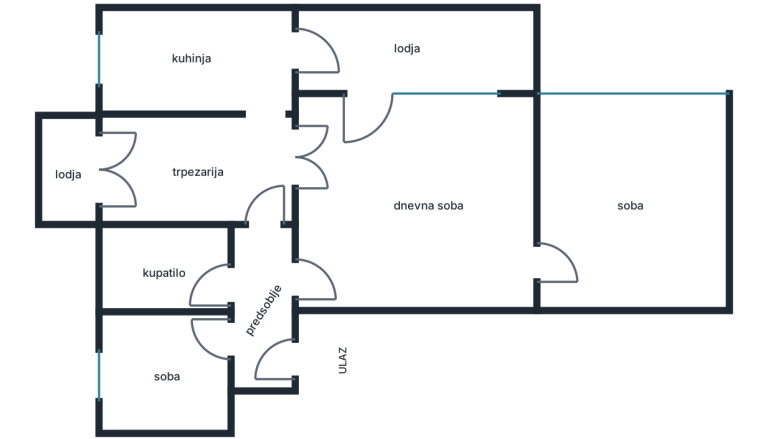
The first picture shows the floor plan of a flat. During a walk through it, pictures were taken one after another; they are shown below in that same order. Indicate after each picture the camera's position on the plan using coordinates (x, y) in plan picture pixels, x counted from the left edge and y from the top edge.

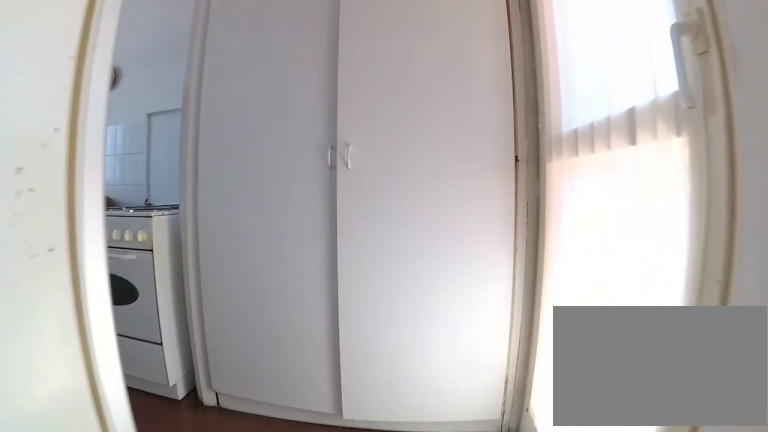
(264, 107)
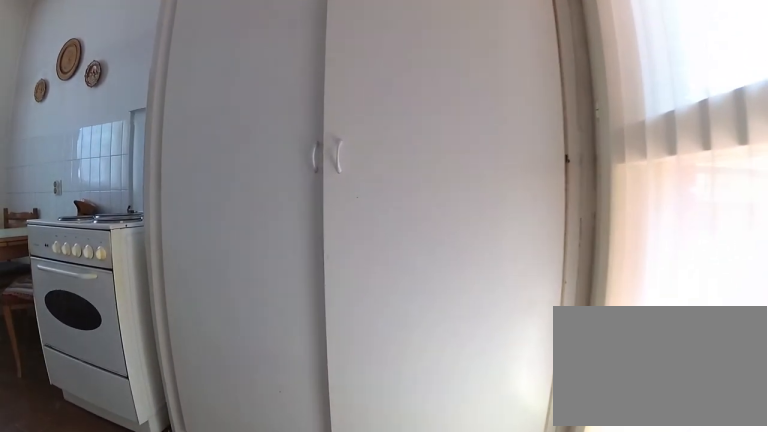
(264, 86)
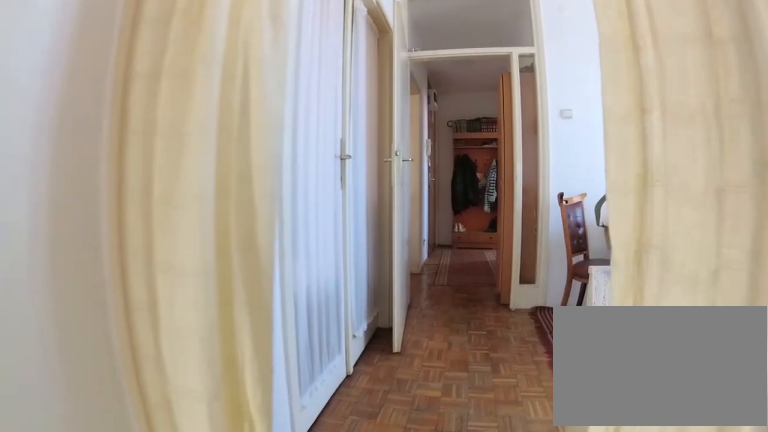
(265, 75)
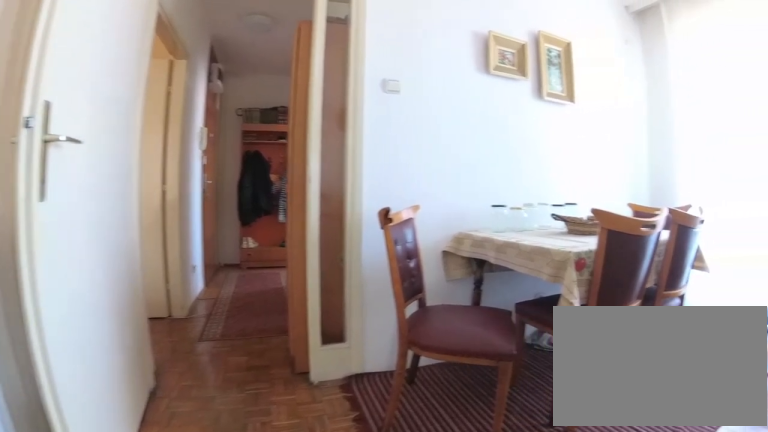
(269, 121)
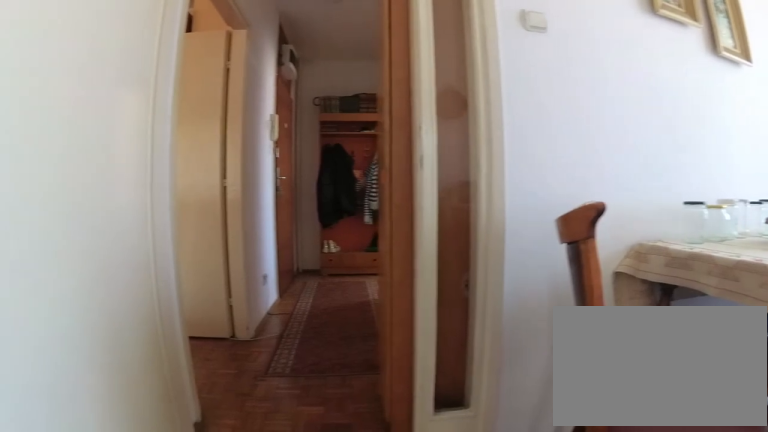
(254, 135)
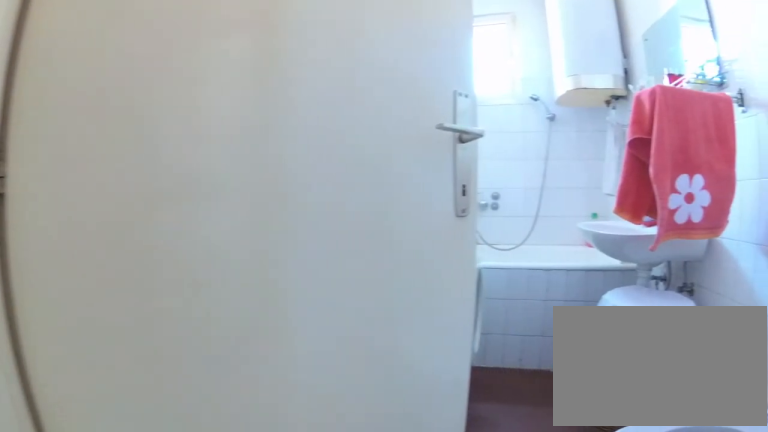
(259, 255)
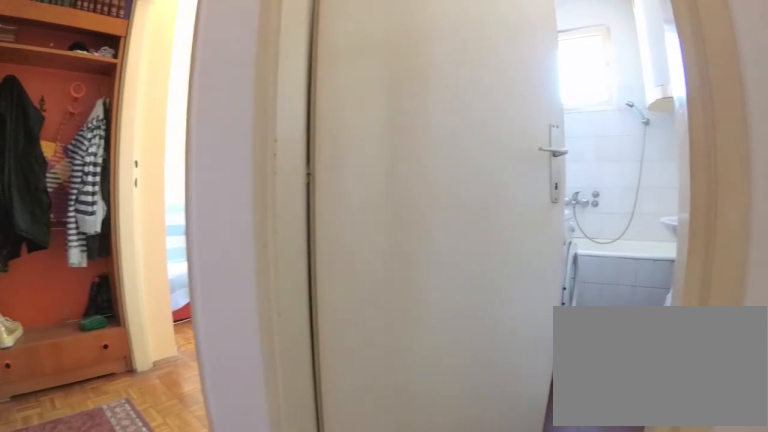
(258, 260)
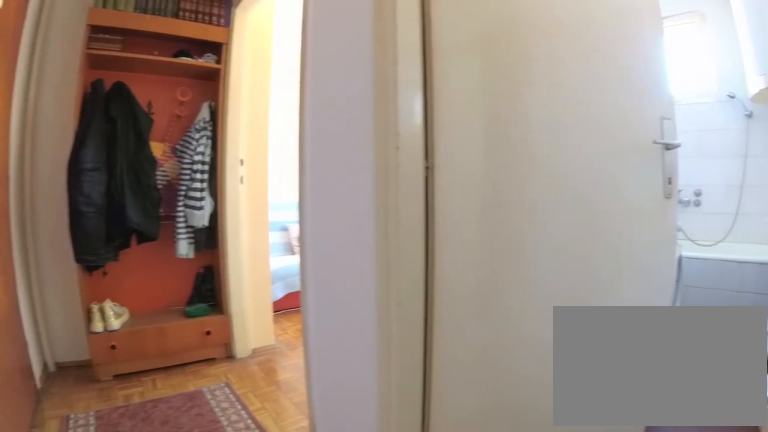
(259, 253)
